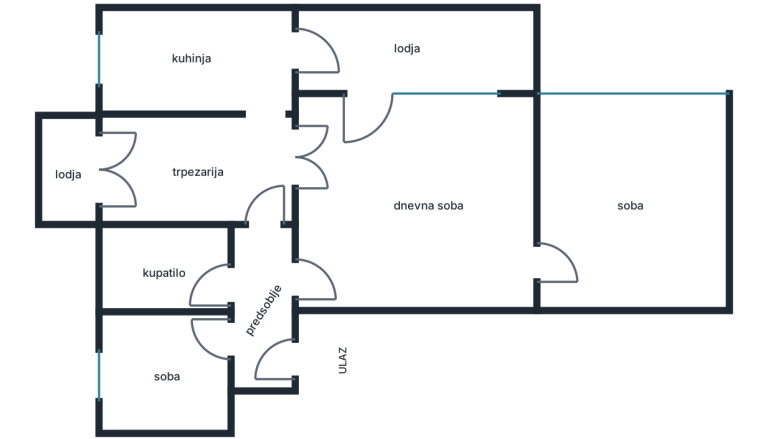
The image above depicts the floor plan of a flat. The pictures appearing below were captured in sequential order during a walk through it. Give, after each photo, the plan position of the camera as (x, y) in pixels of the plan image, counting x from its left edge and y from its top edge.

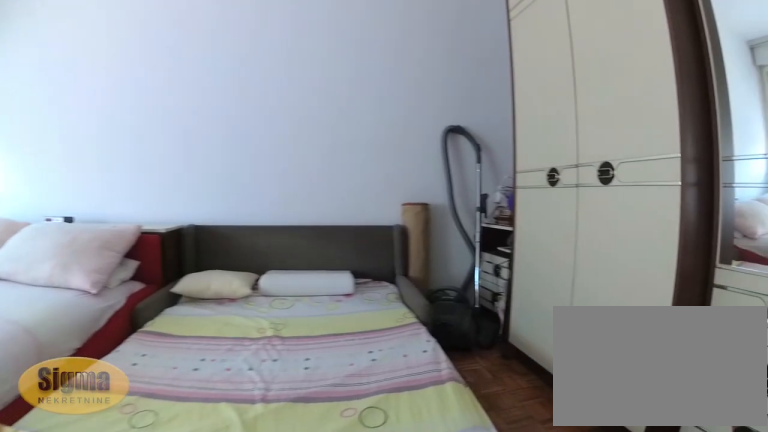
(577, 271)
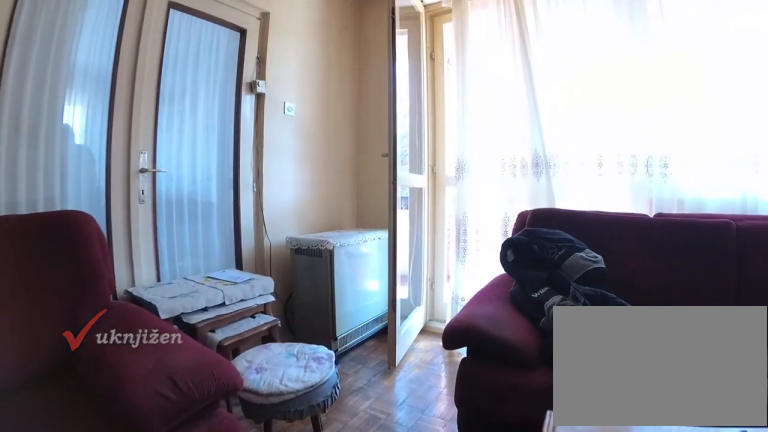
(384, 209)
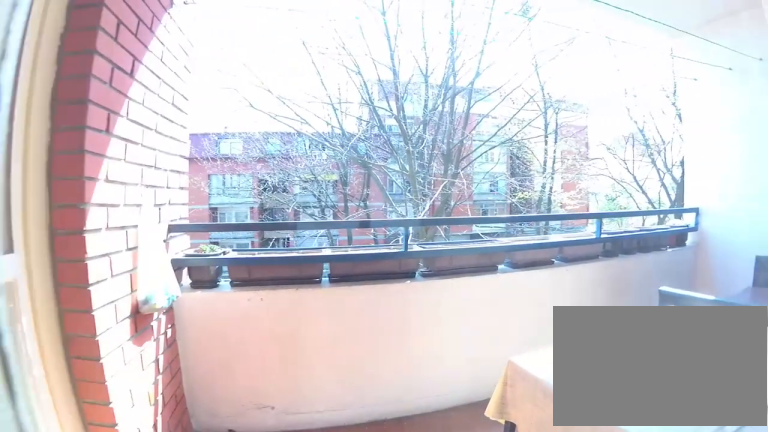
(329, 132)
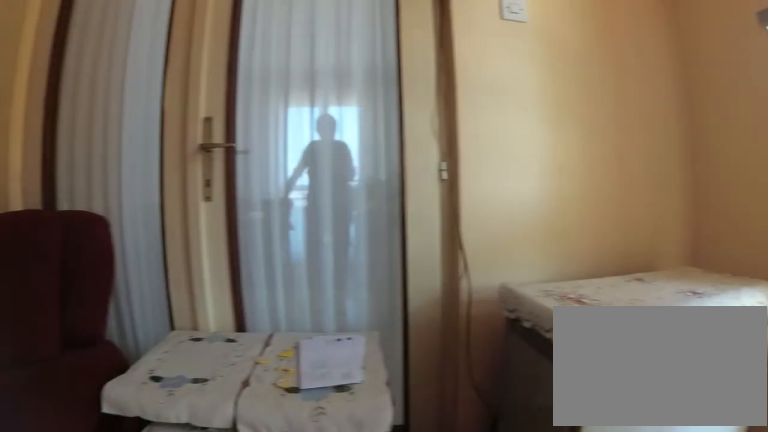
(354, 191)
